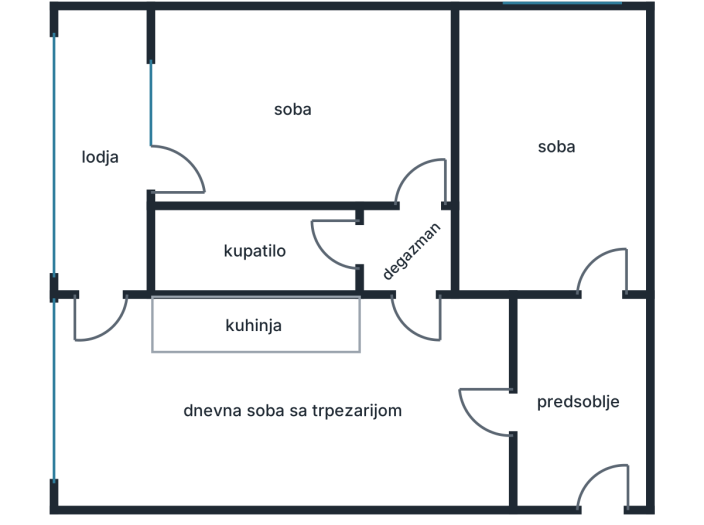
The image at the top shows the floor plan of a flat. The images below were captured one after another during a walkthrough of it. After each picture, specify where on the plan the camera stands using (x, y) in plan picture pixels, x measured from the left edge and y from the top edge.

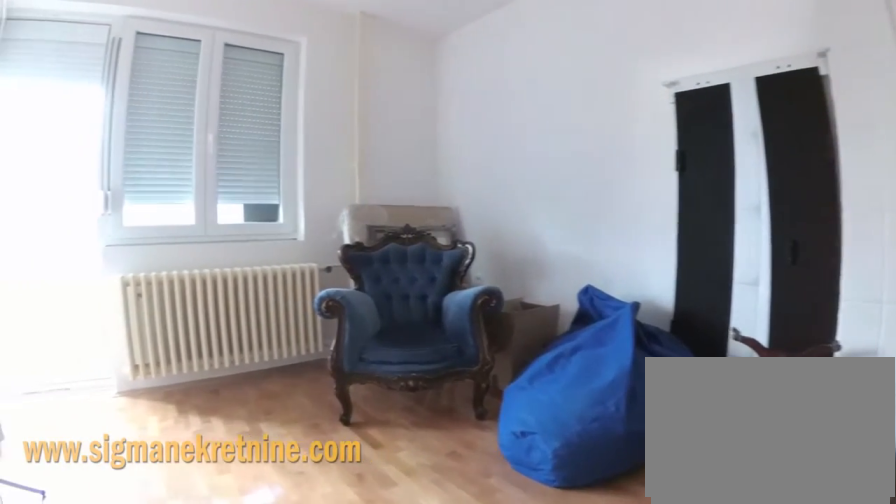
(409, 167)
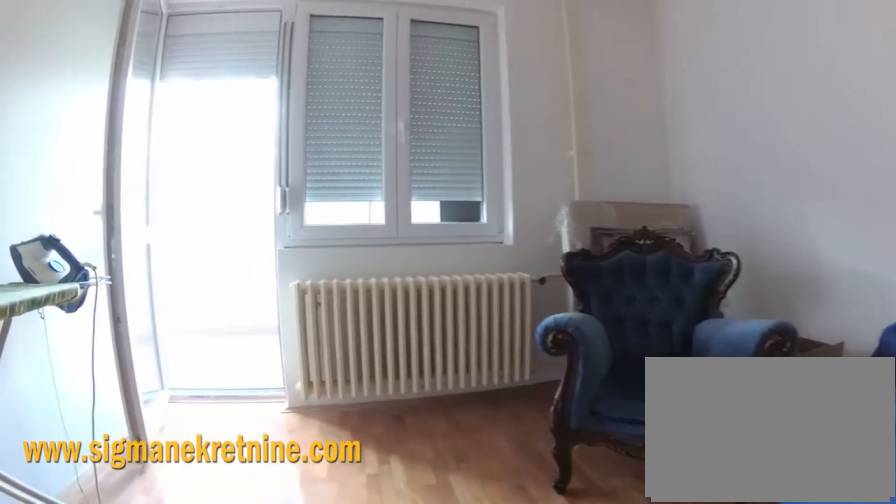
(381, 155)
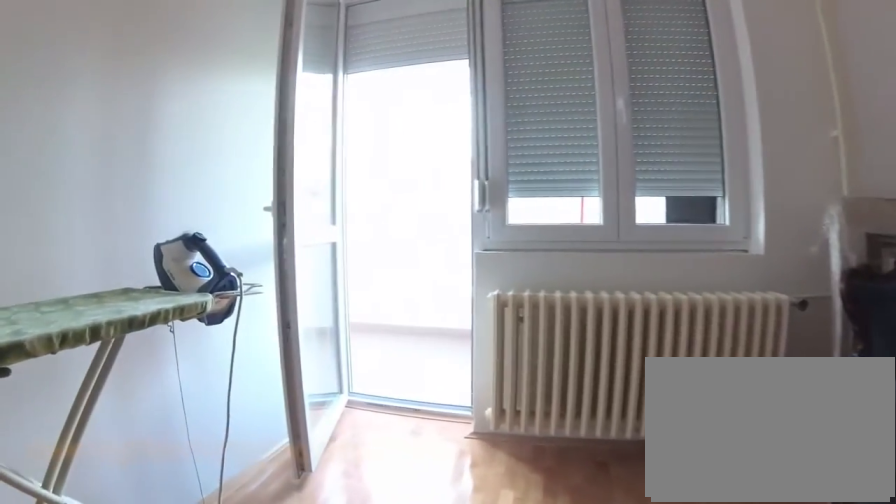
(350, 156)
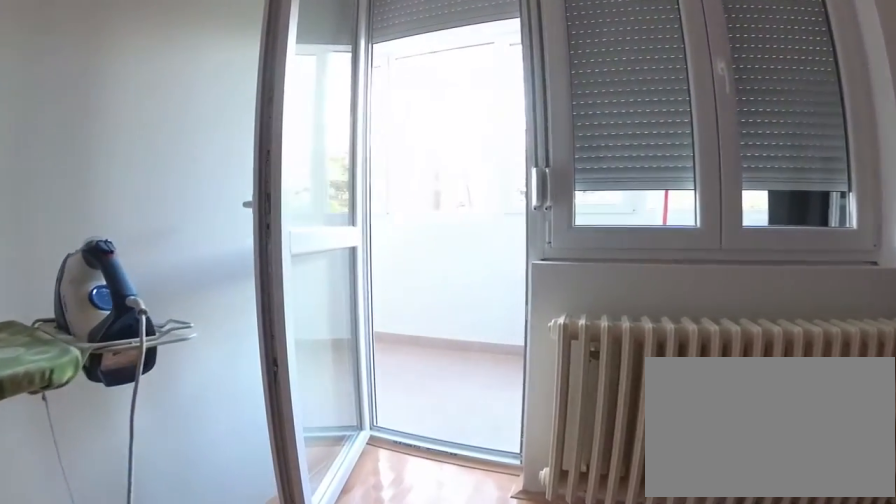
(309, 156)
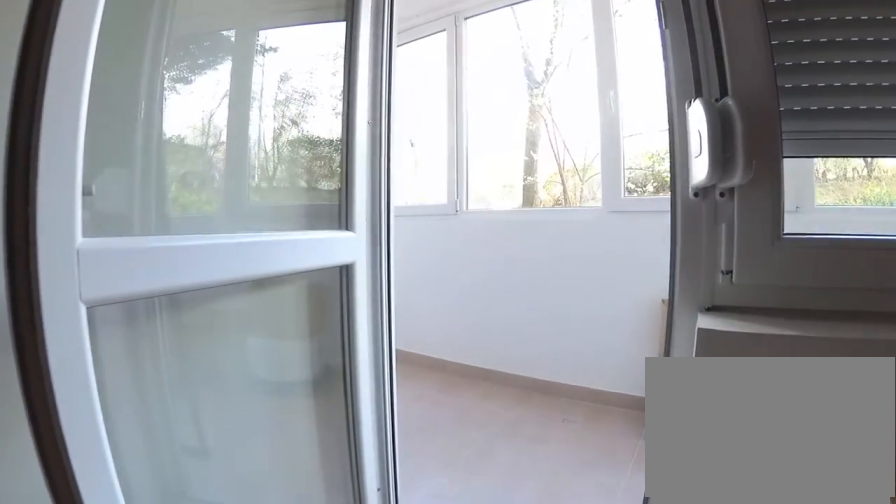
(238, 161)
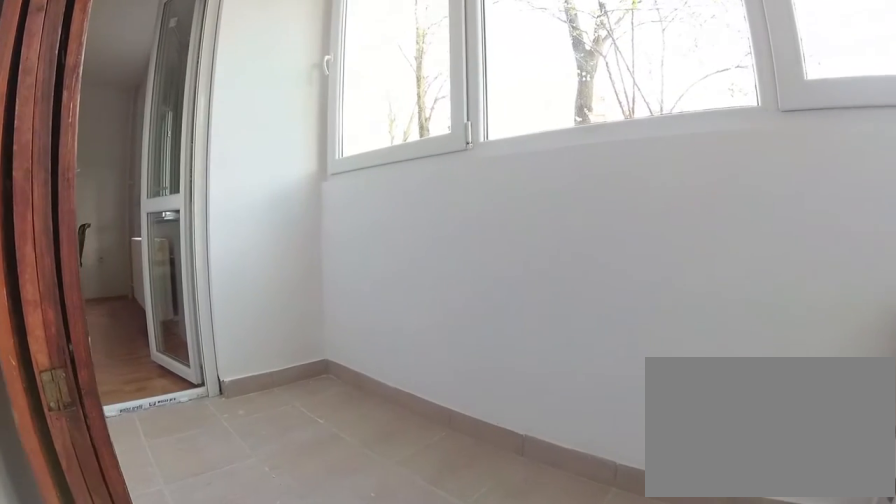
(139, 156)
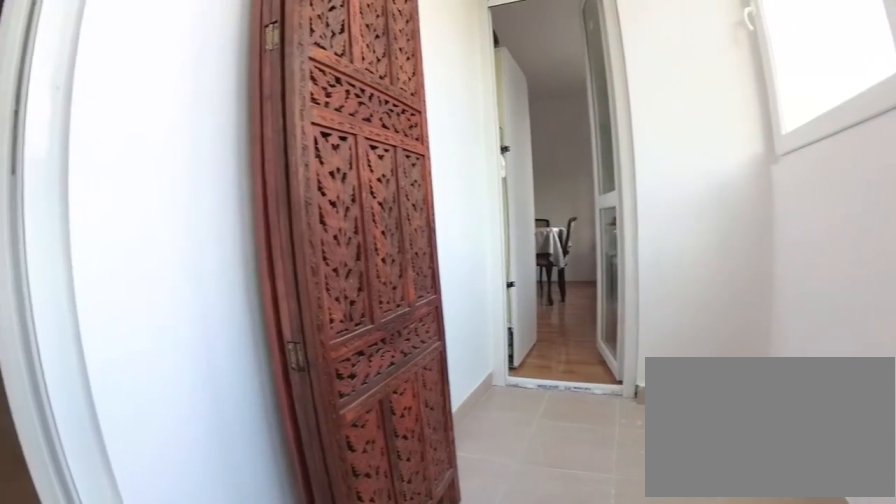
(100, 165)
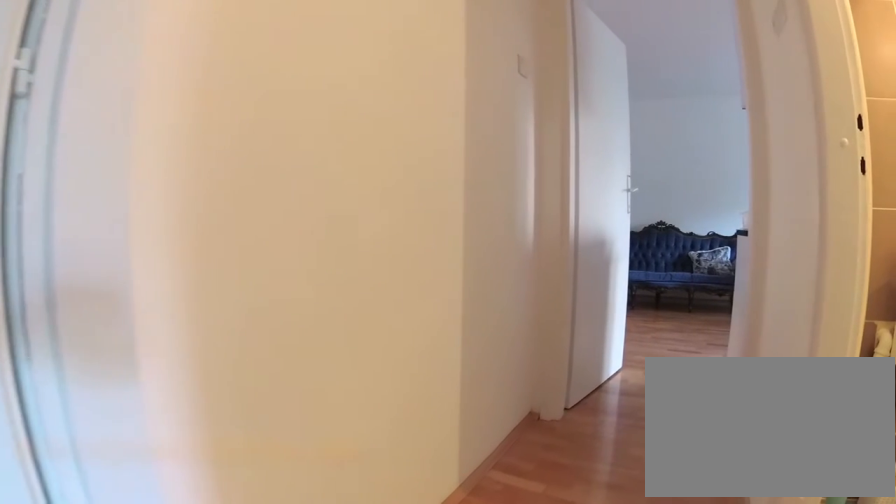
(416, 174)
